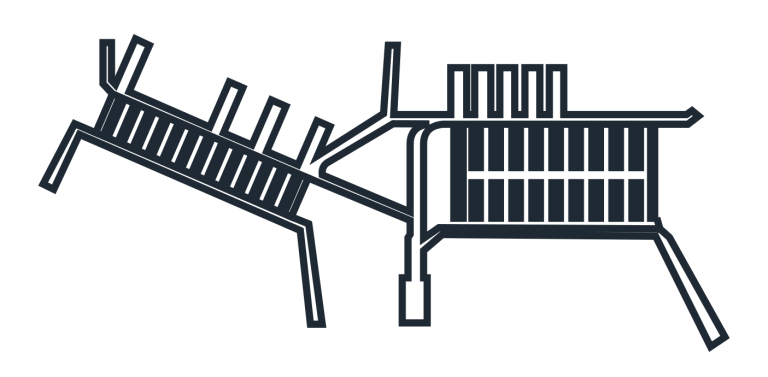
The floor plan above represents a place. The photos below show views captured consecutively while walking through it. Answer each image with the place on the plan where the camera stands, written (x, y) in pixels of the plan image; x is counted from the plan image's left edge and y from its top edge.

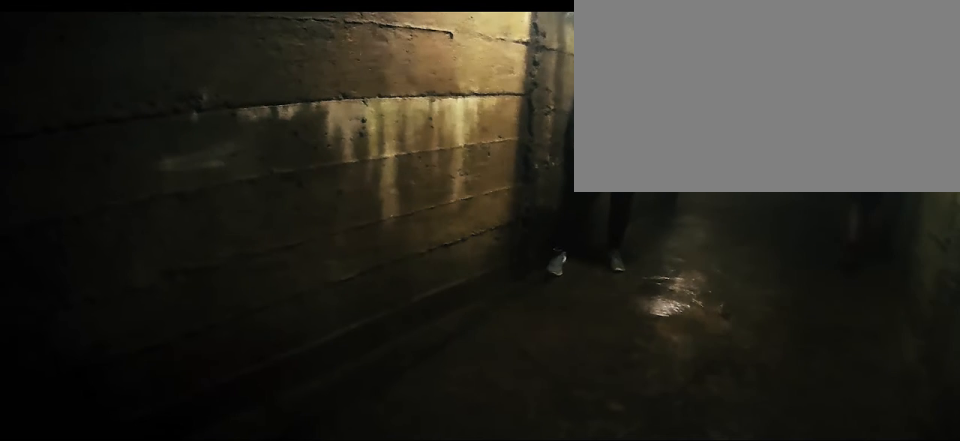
(651, 112)
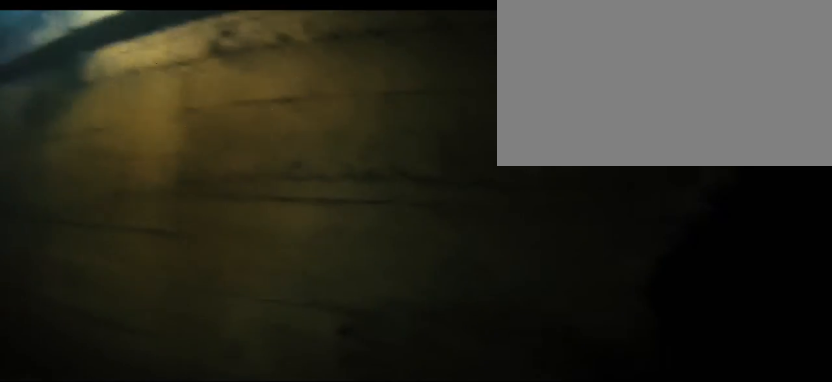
(608, 123)
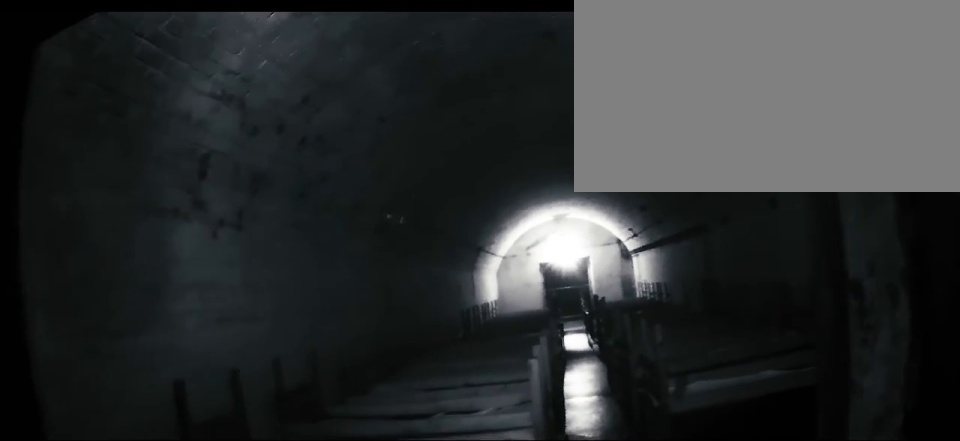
(242, 137)
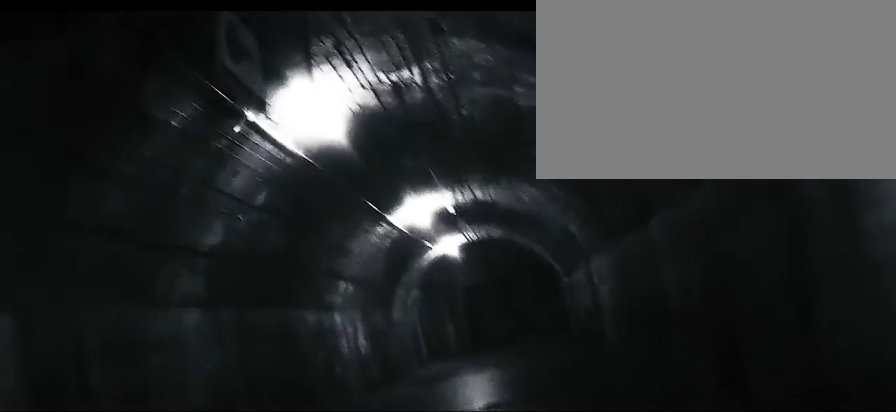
(392, 59)
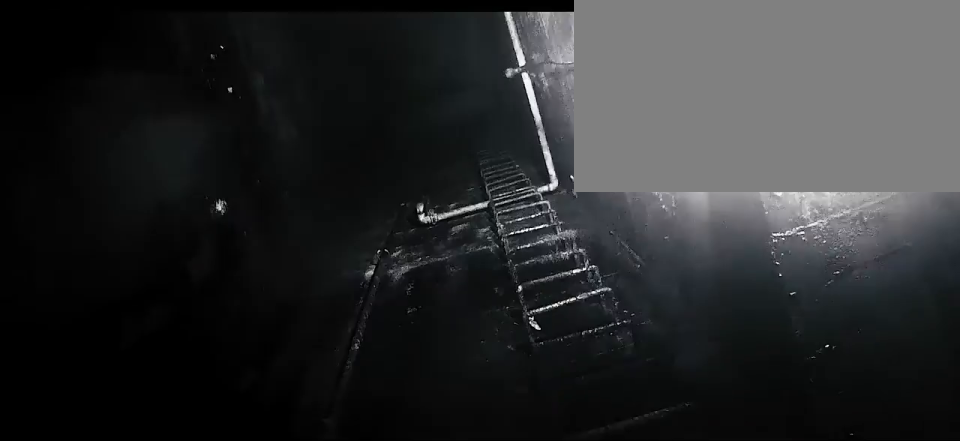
(392, 59)
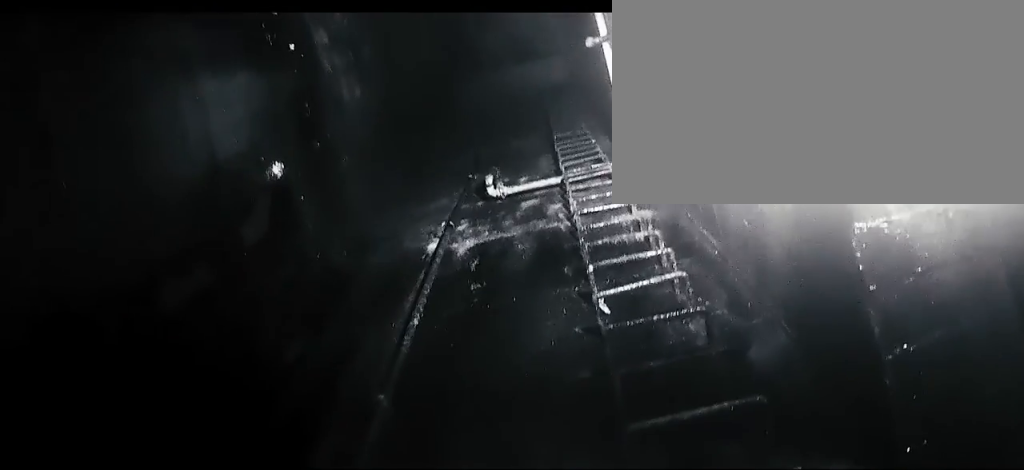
(392, 59)
